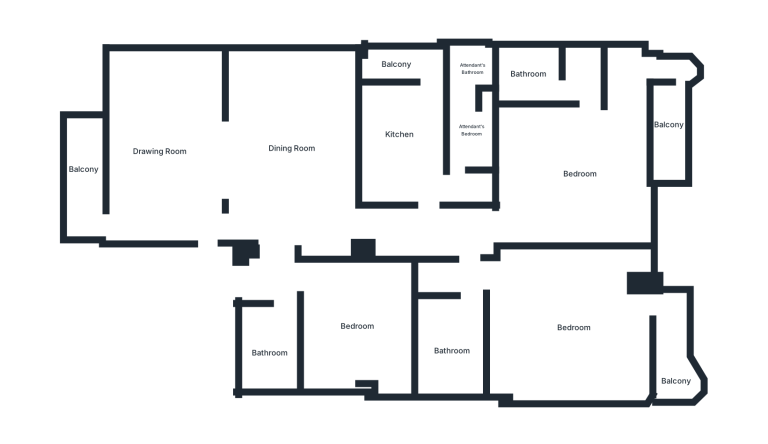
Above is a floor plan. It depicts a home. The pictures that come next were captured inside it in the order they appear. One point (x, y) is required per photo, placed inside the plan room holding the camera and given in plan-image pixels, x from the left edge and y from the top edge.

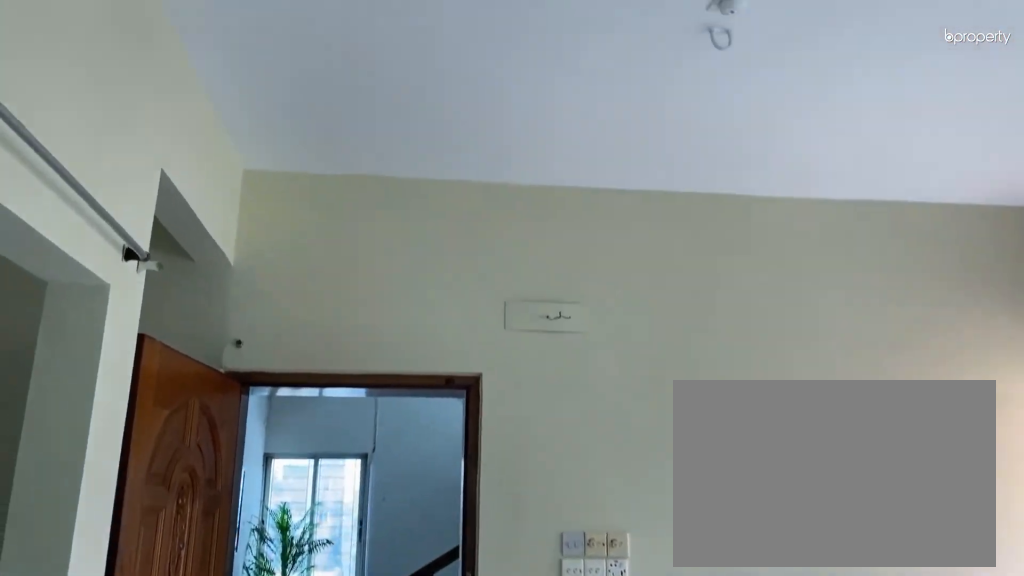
(170, 144)
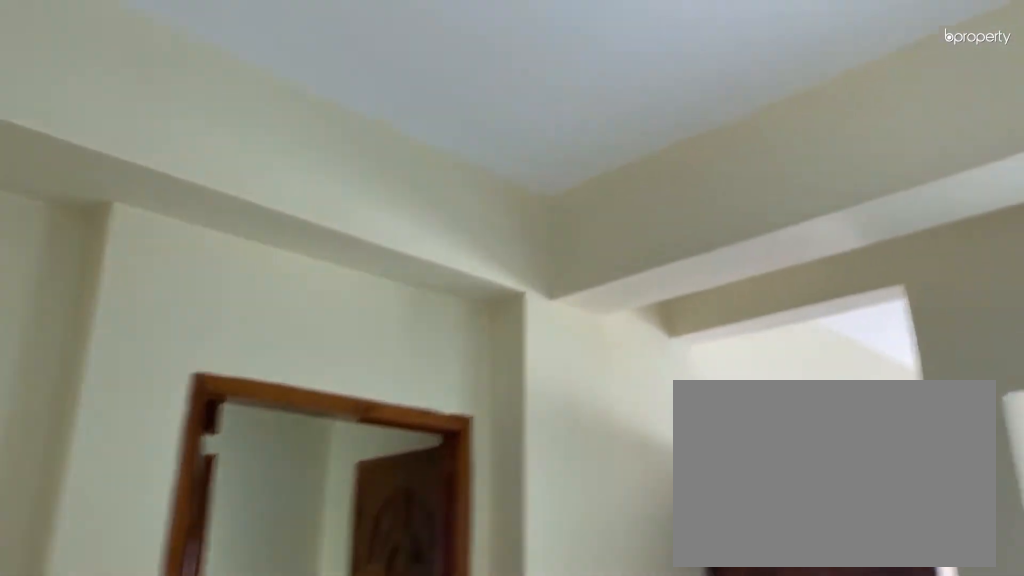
(294, 147)
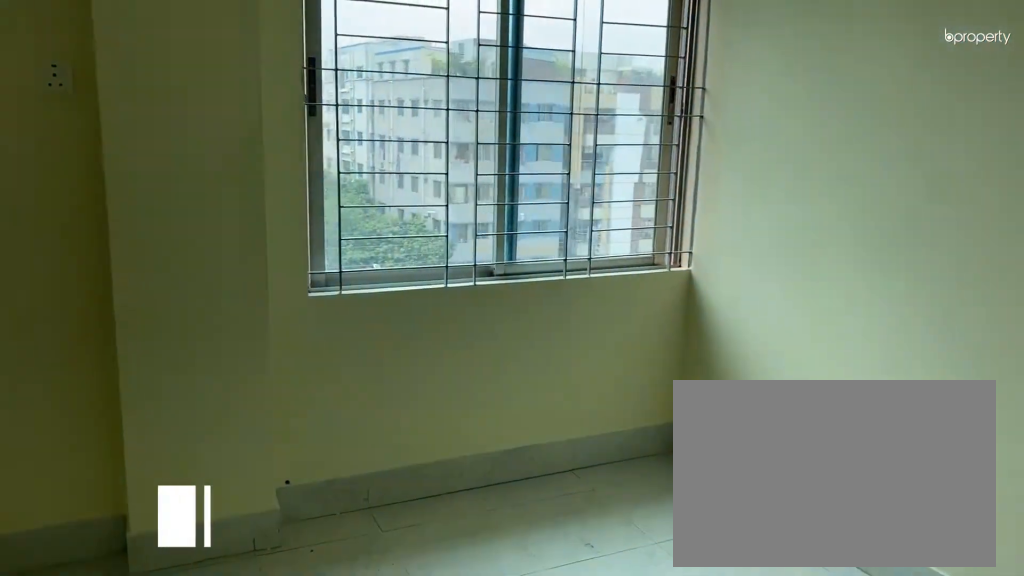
(356, 326)
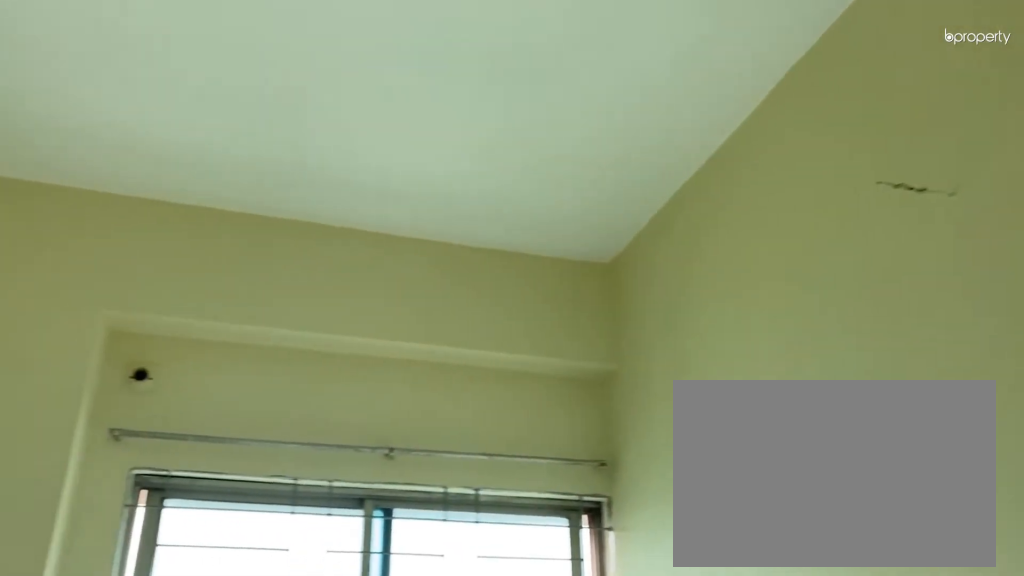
(356, 326)
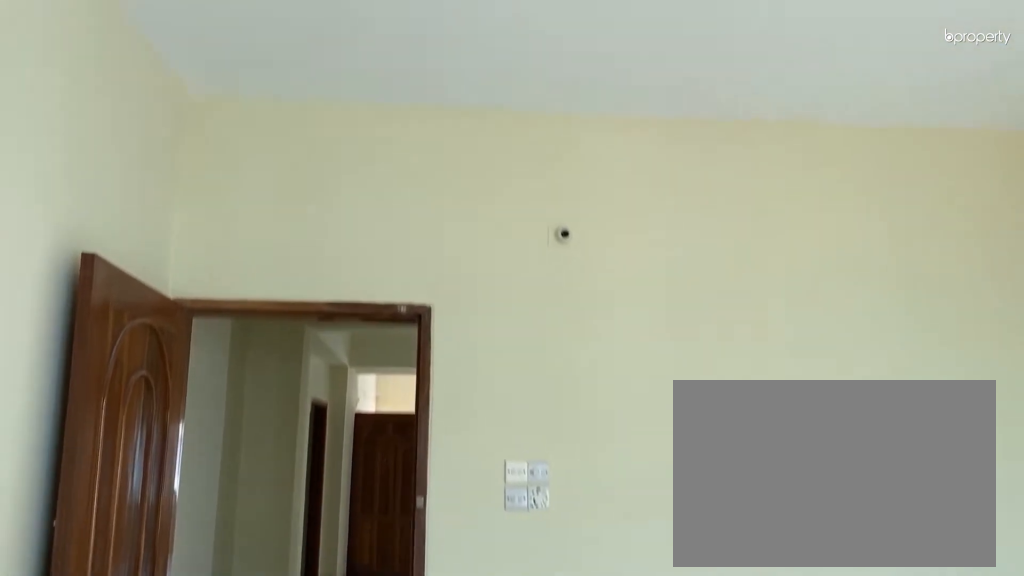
(574, 174)
